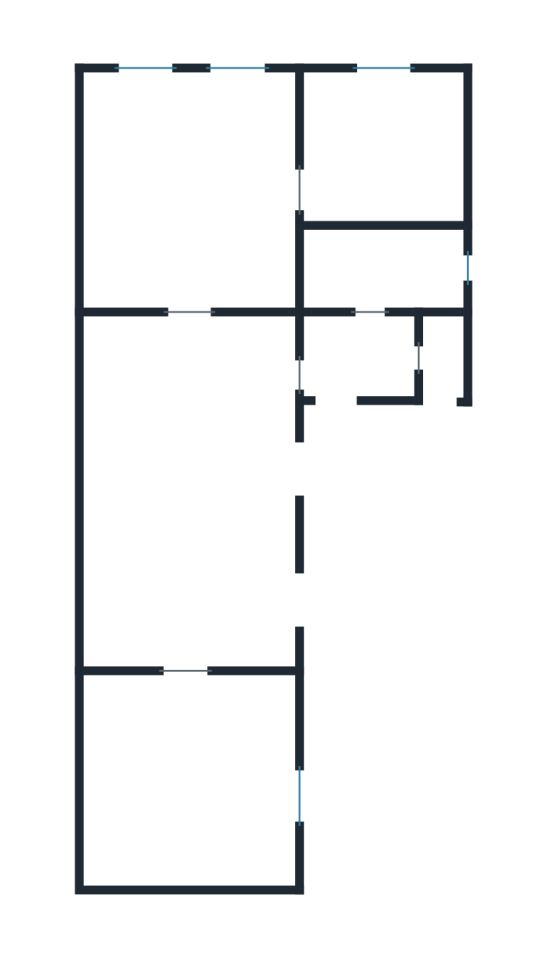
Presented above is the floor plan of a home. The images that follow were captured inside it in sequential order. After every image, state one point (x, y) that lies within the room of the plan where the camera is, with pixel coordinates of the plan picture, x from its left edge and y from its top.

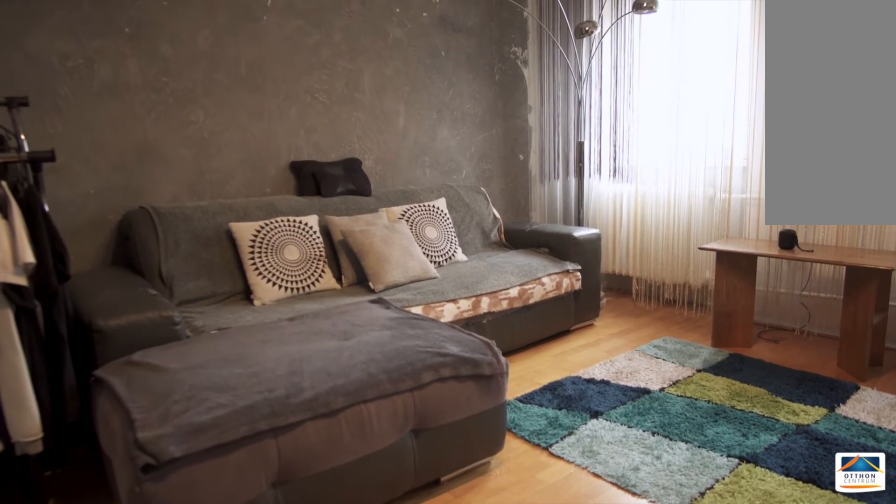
(178, 176)
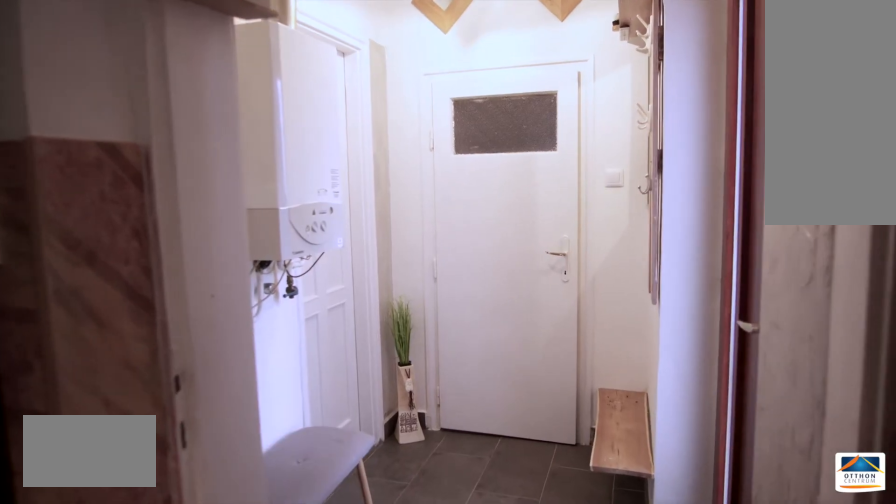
(352, 356)
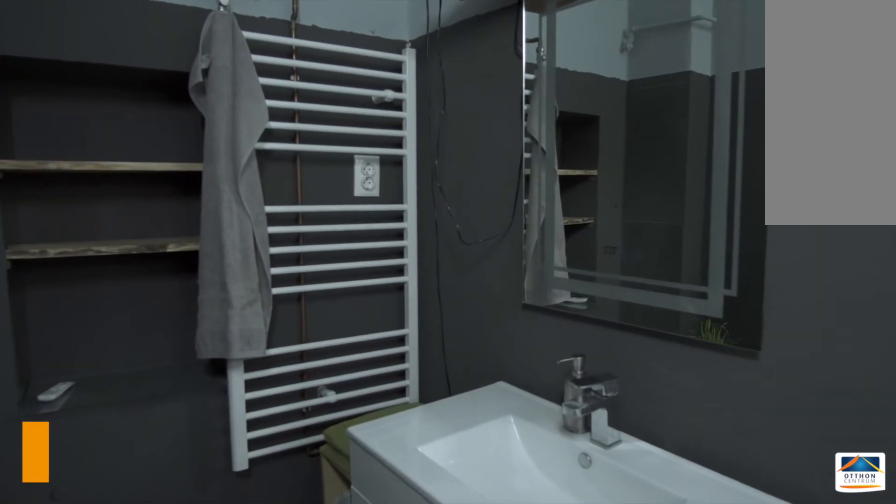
(389, 268)
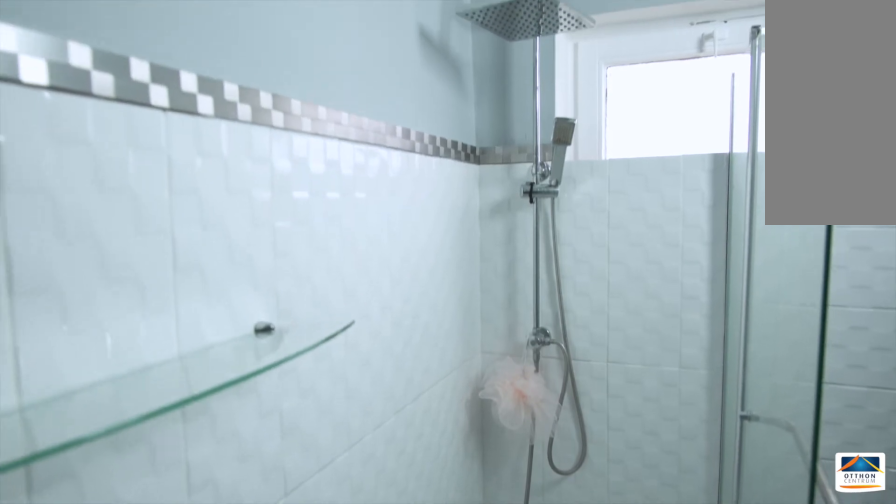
(389, 268)
